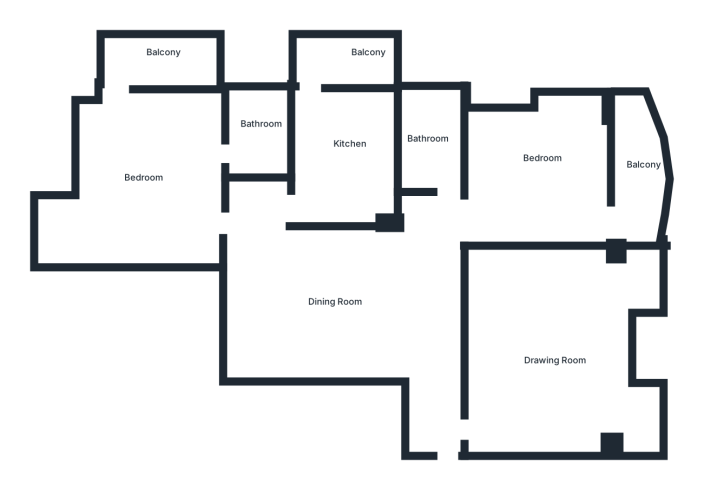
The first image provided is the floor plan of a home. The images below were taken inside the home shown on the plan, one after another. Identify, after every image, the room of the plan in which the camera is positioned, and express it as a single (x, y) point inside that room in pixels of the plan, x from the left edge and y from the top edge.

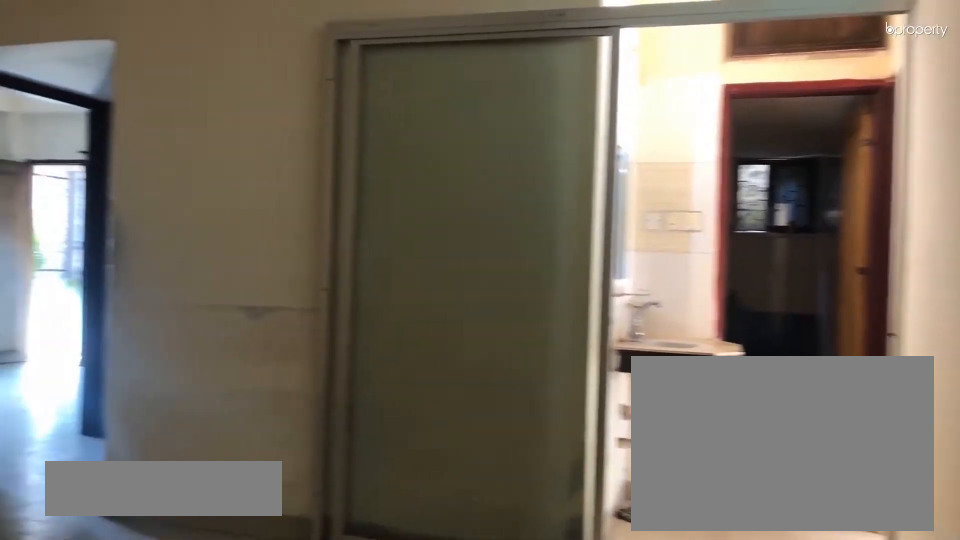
(344, 301)
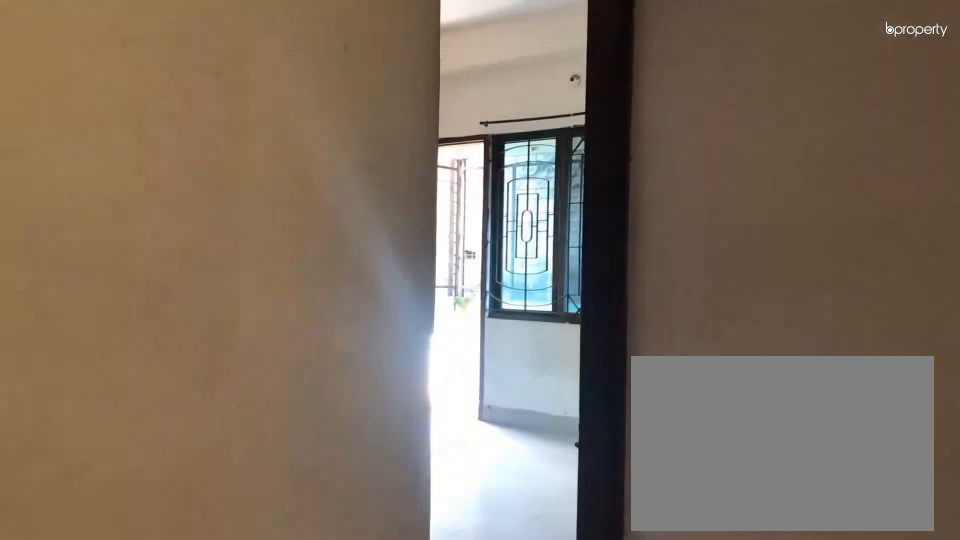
(337, 292)
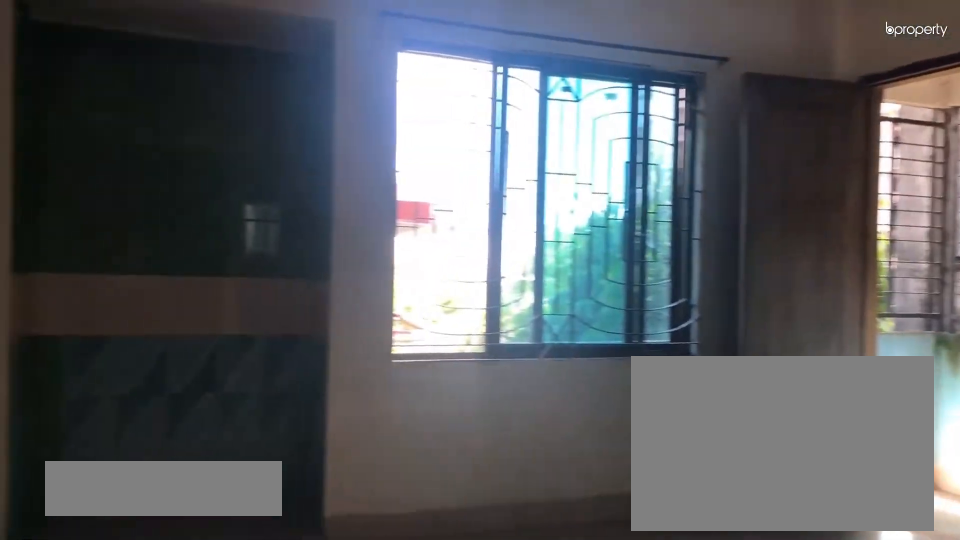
(148, 176)
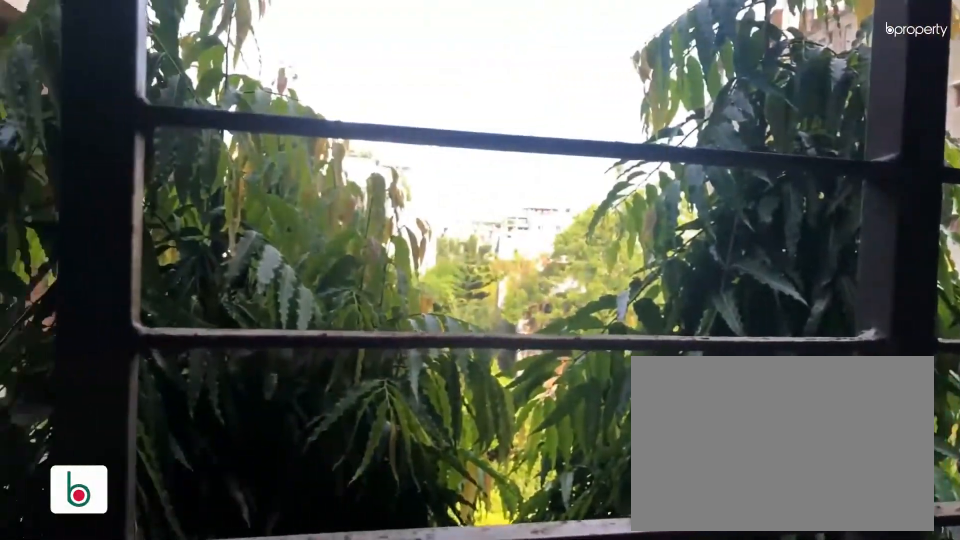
(152, 57)
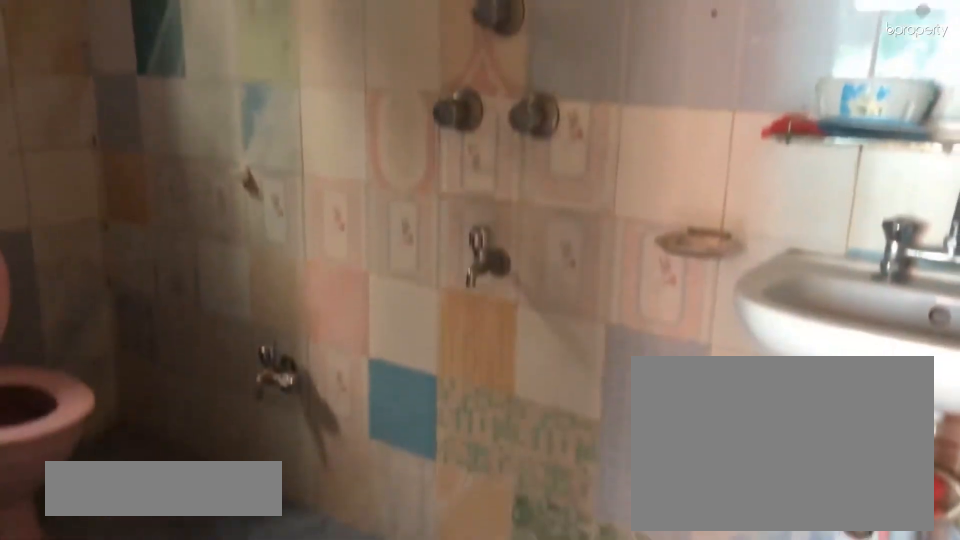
(254, 136)
